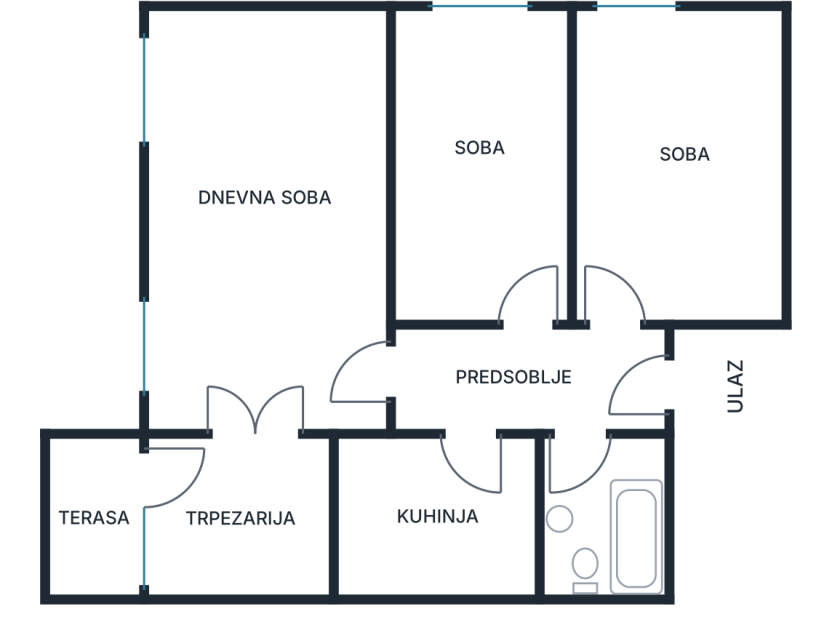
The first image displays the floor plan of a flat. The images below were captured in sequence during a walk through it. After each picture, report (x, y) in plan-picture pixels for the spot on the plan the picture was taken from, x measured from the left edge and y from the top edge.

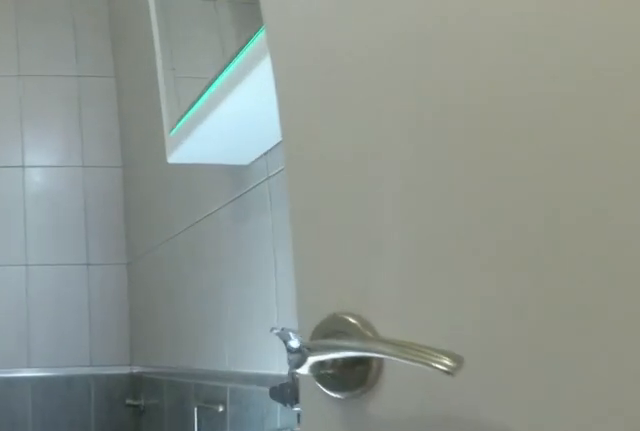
(569, 440)
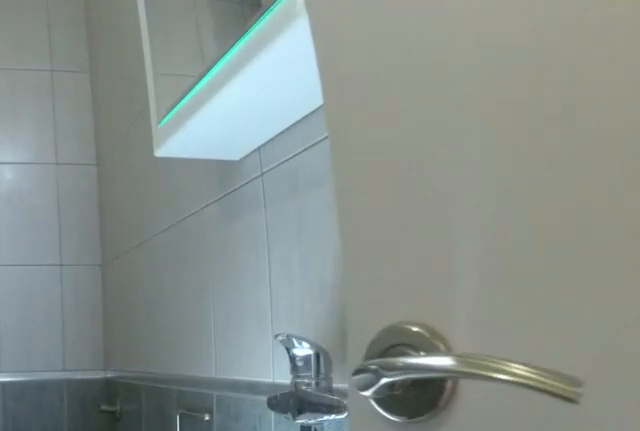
(569, 448)
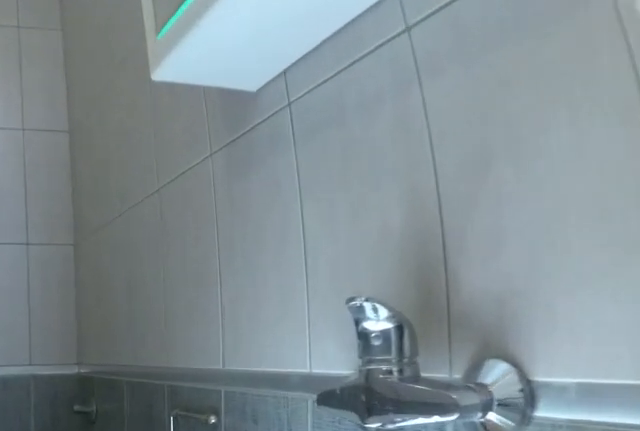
(570, 461)
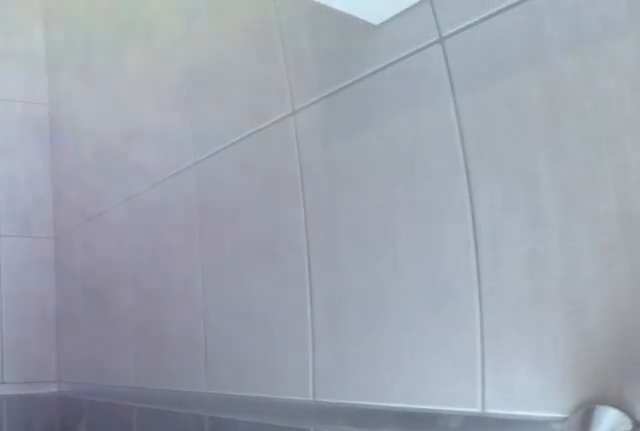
(571, 492)
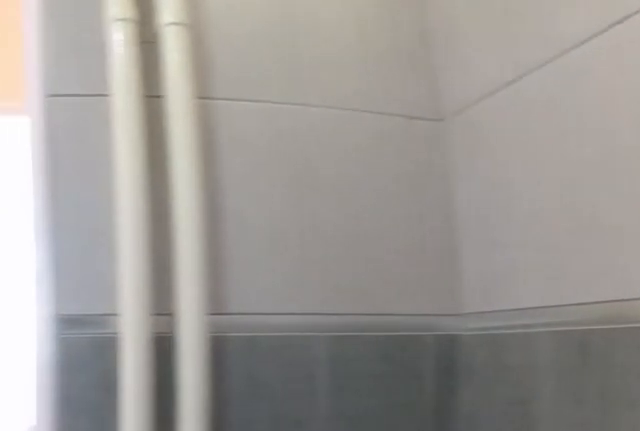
(566, 549)
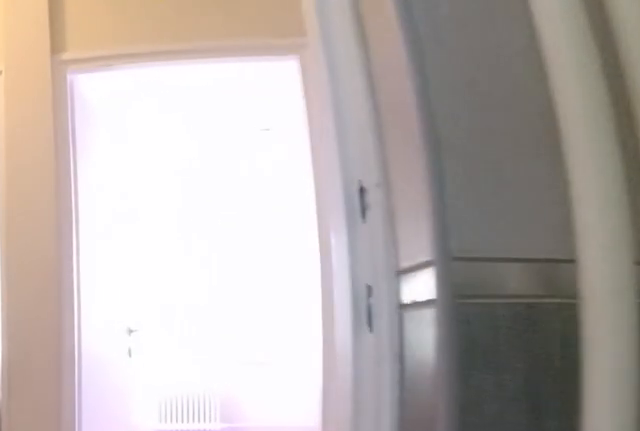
(573, 498)
